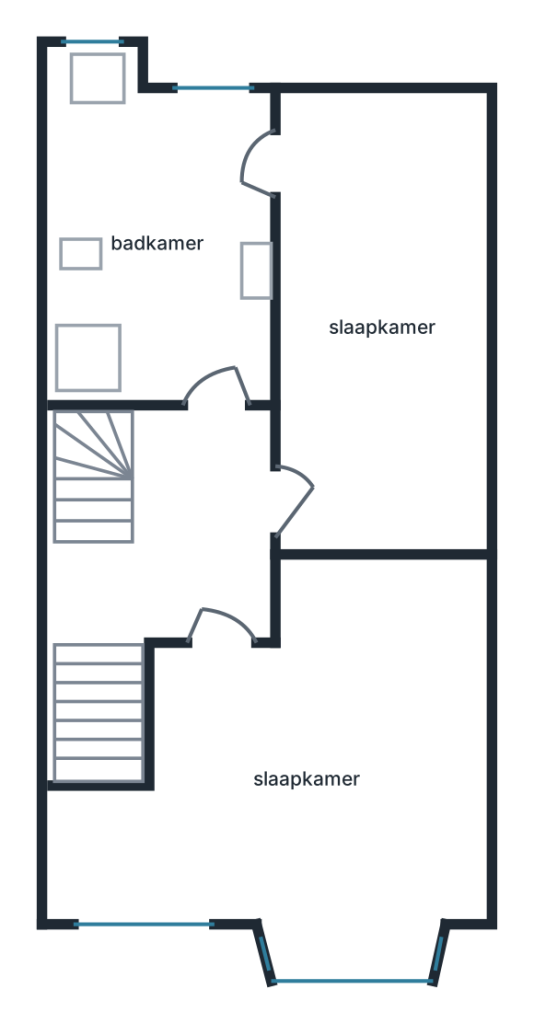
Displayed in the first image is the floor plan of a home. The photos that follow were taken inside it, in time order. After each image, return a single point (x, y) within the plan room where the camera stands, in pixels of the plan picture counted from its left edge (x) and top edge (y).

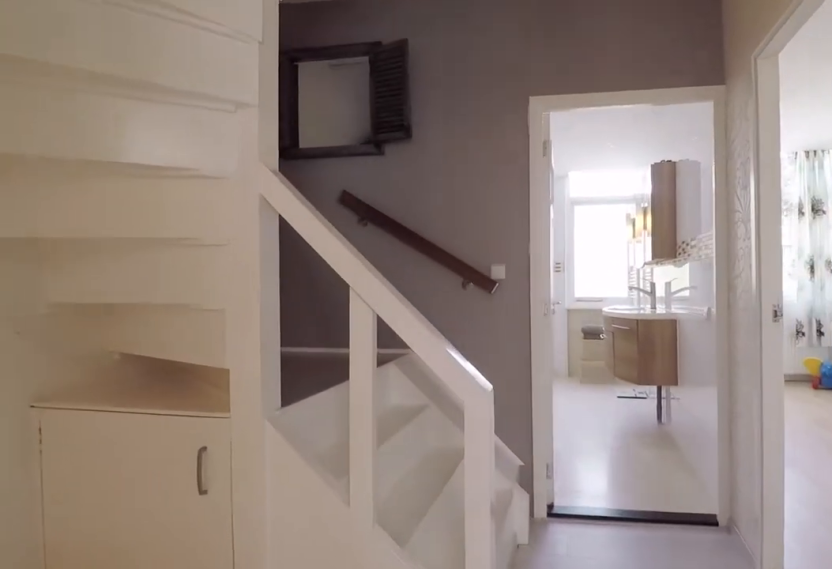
(180, 540)
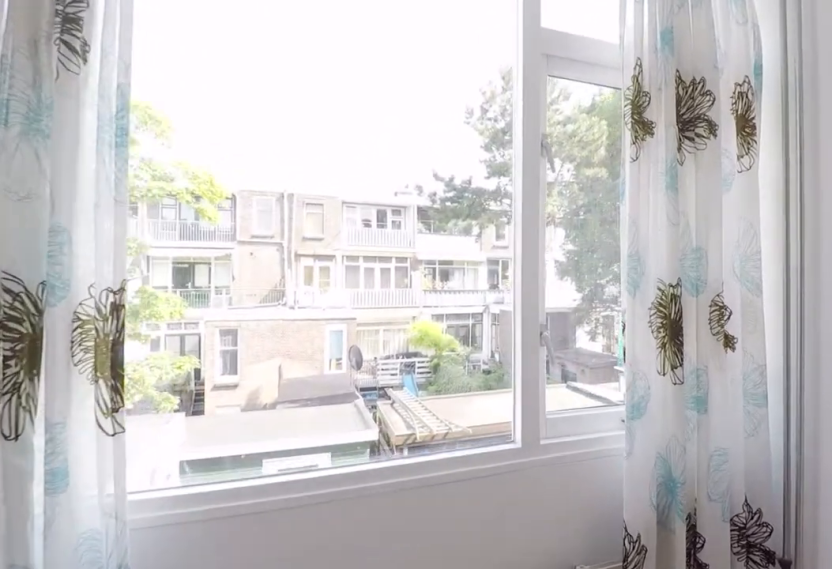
(380, 323)
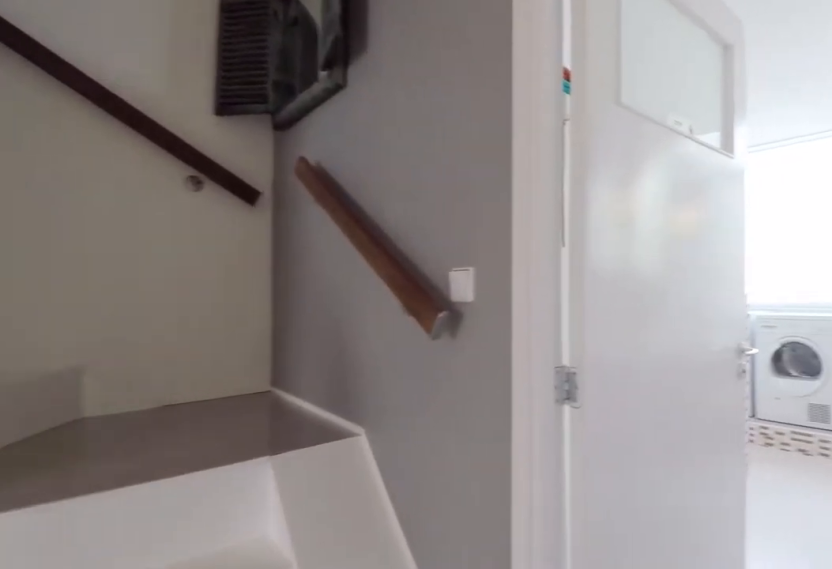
(181, 541)
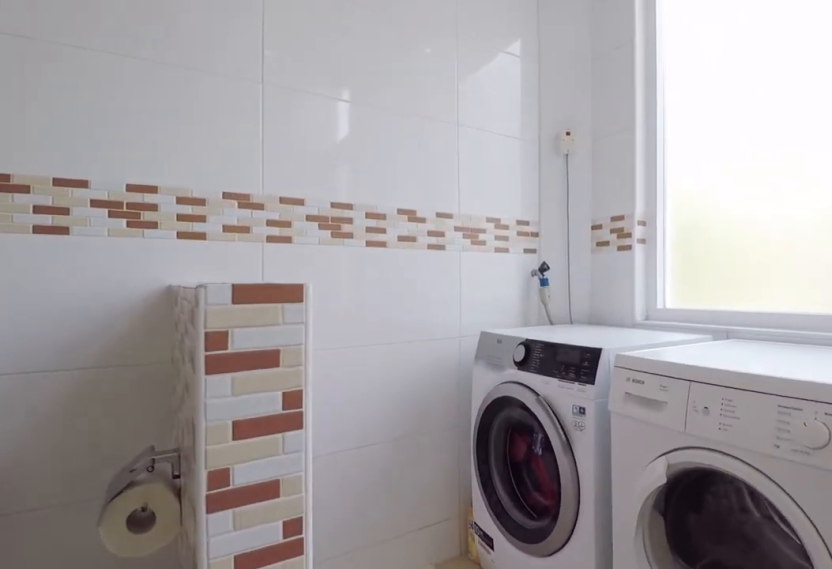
(160, 244)
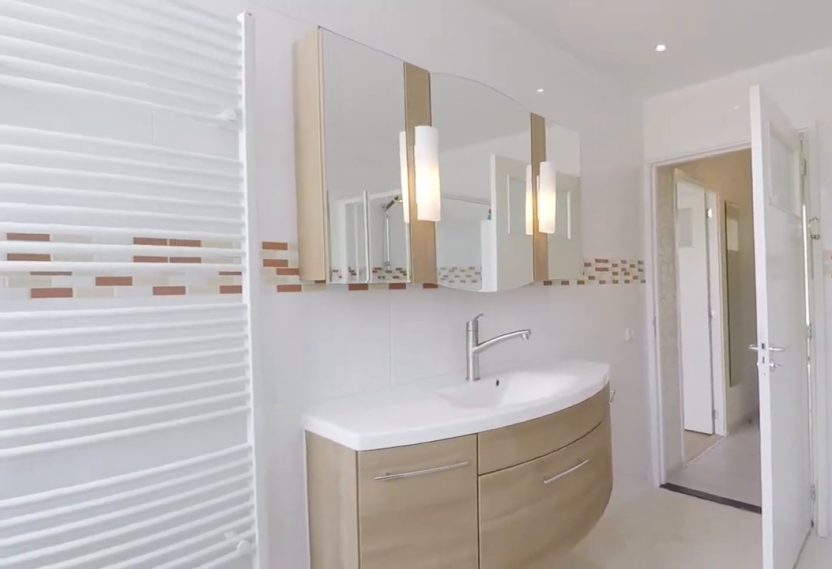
(160, 244)
